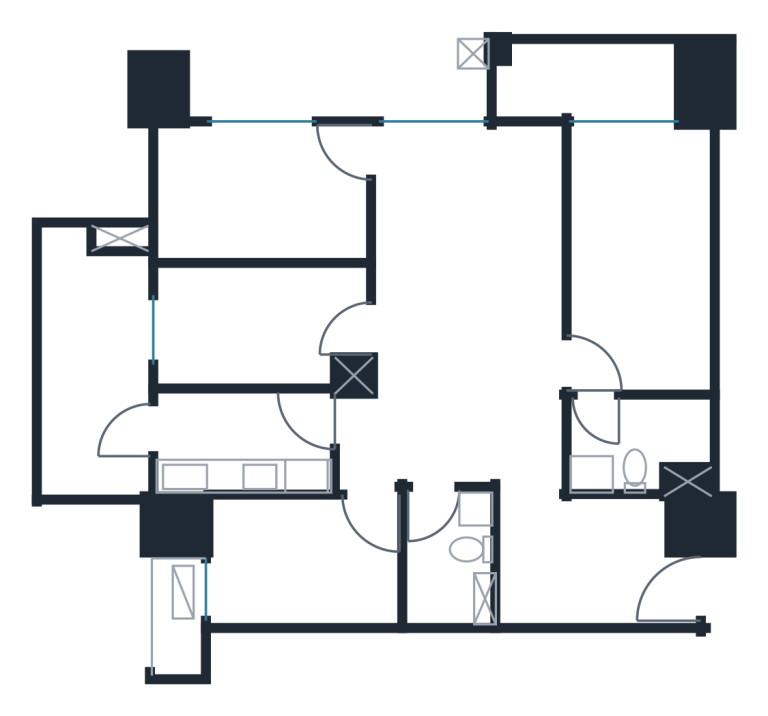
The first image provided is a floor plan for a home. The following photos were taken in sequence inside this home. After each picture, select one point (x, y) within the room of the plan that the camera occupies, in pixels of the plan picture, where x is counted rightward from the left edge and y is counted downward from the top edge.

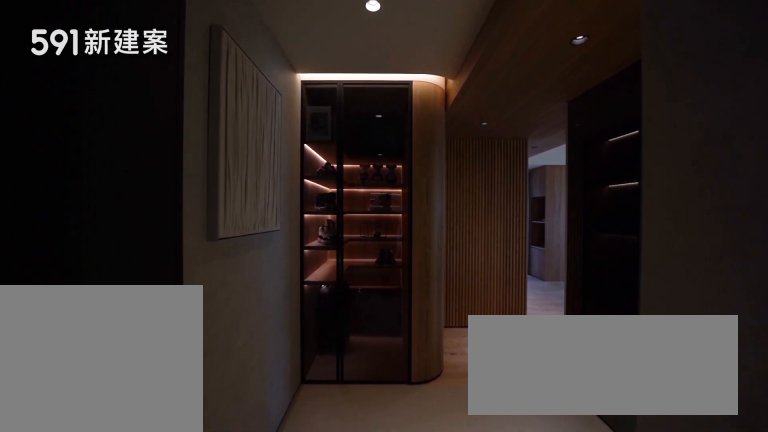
(654, 581)
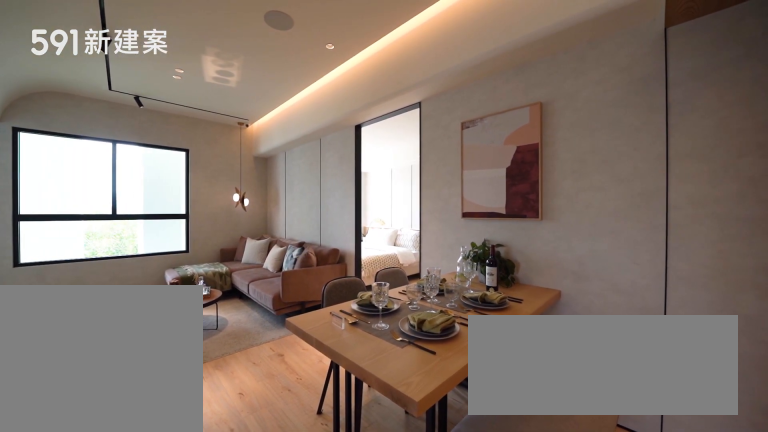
(474, 399)
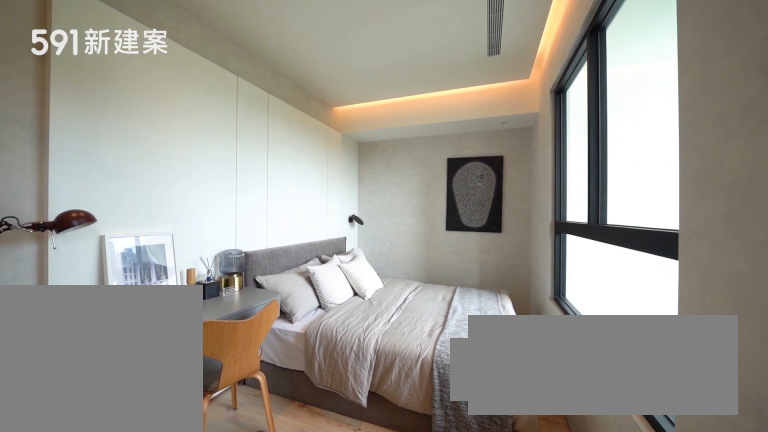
(257, 196)
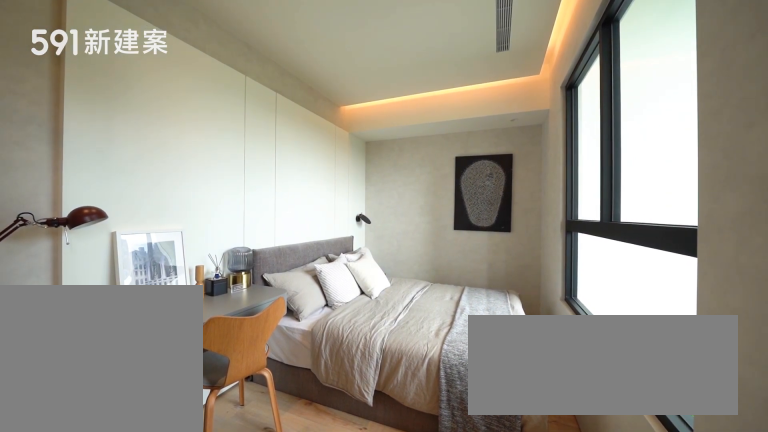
(257, 196)
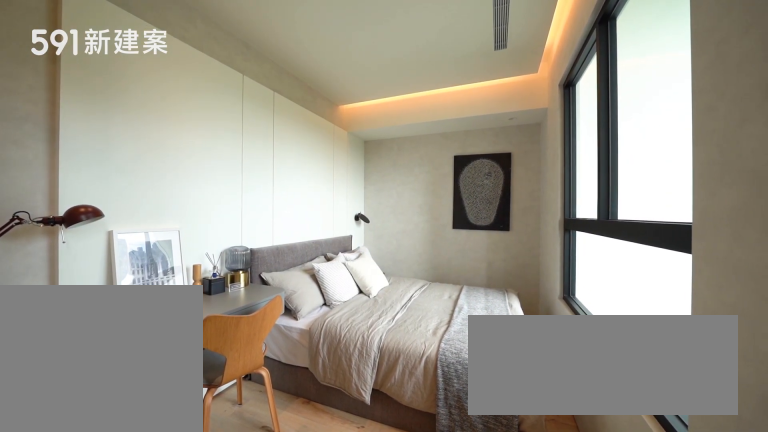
(257, 196)
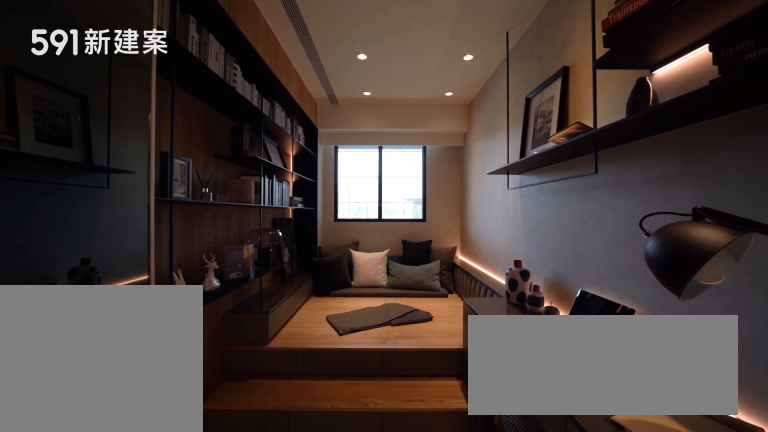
(251, 326)
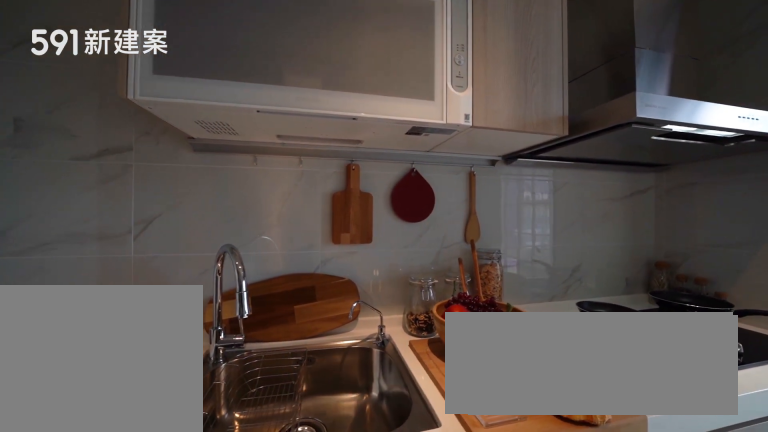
(241, 444)
